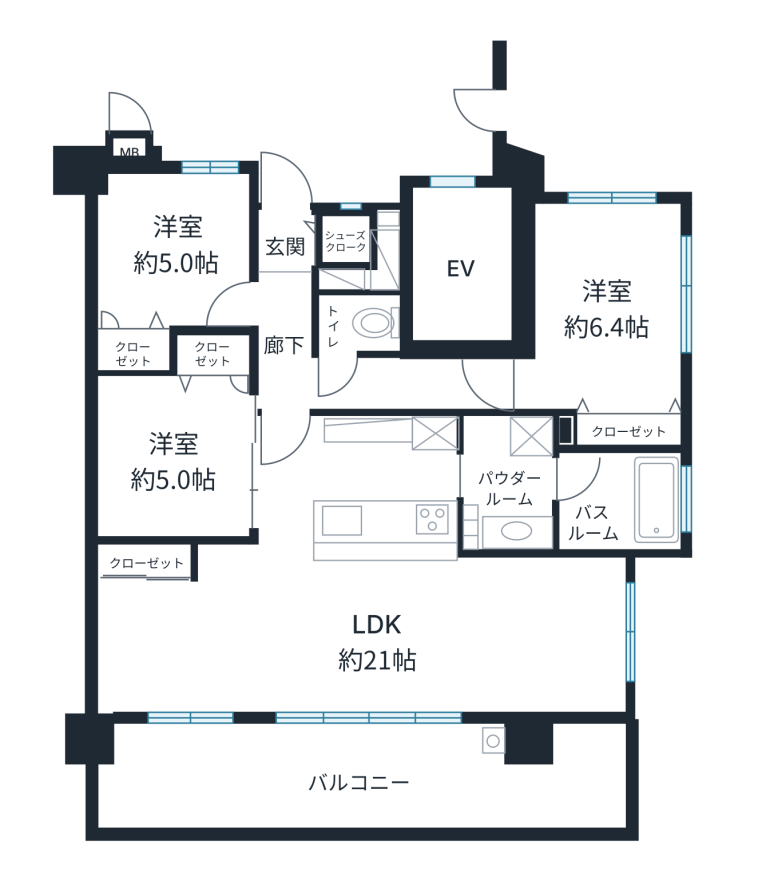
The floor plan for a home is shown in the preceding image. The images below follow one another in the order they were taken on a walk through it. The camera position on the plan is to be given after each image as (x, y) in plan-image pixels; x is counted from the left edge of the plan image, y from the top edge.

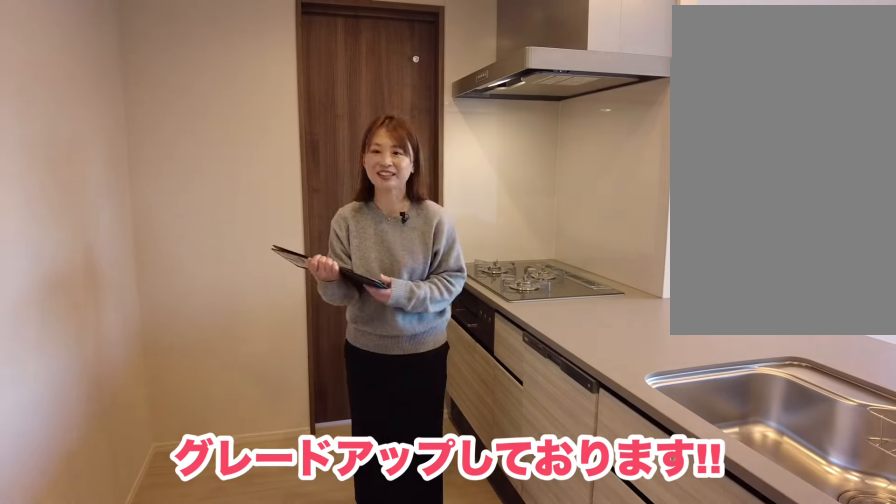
(358, 490)
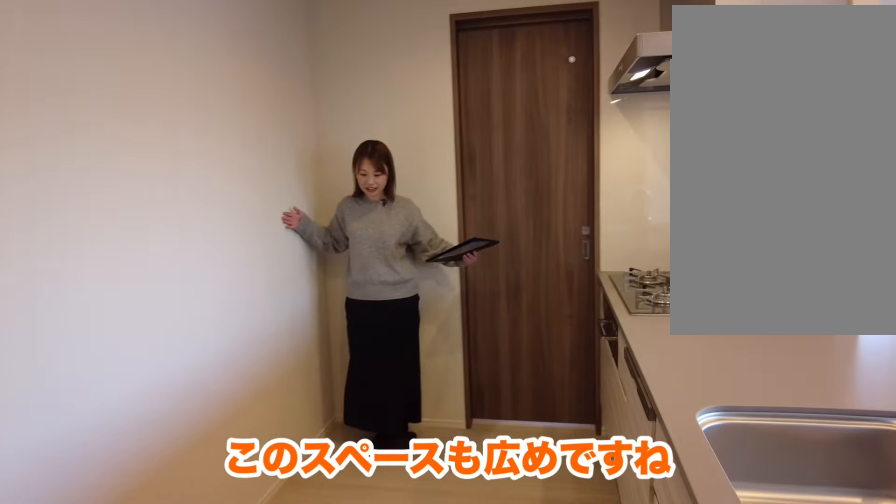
(357, 490)
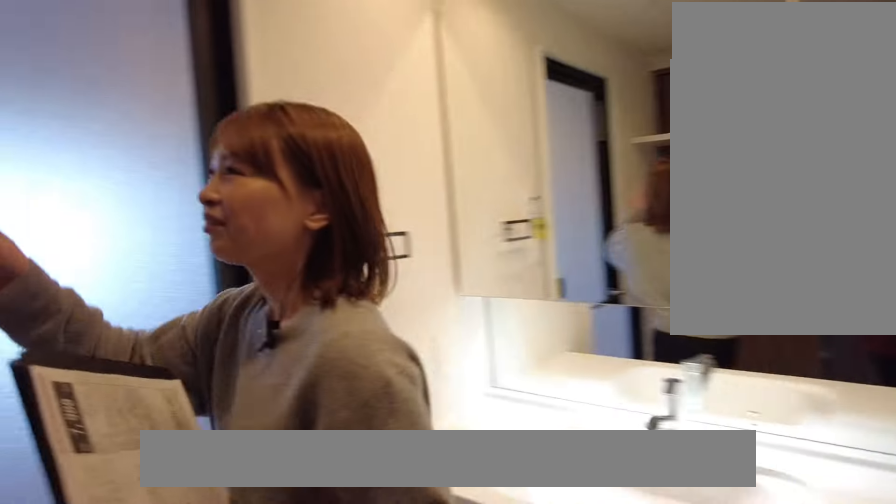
(505, 488)
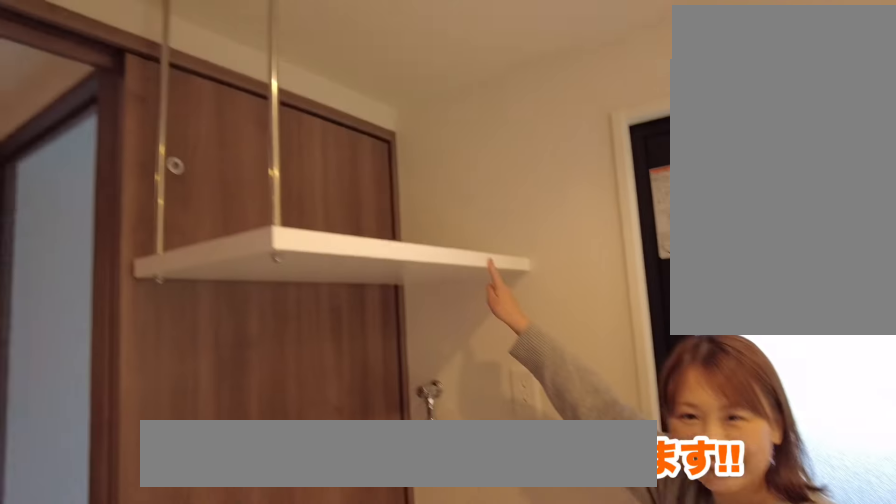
(510, 490)
